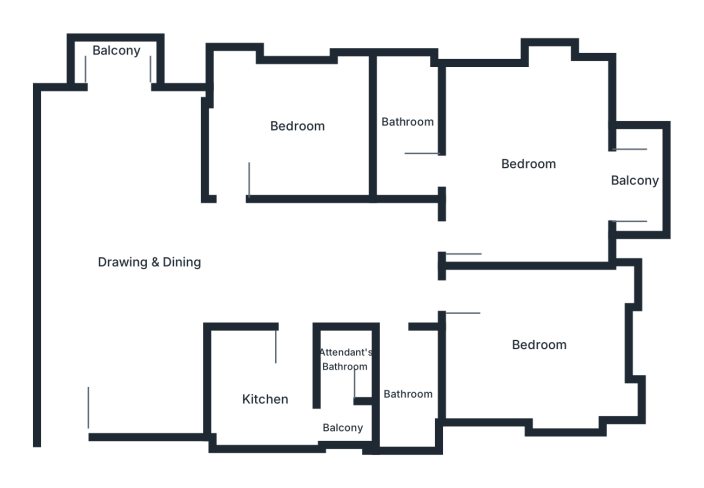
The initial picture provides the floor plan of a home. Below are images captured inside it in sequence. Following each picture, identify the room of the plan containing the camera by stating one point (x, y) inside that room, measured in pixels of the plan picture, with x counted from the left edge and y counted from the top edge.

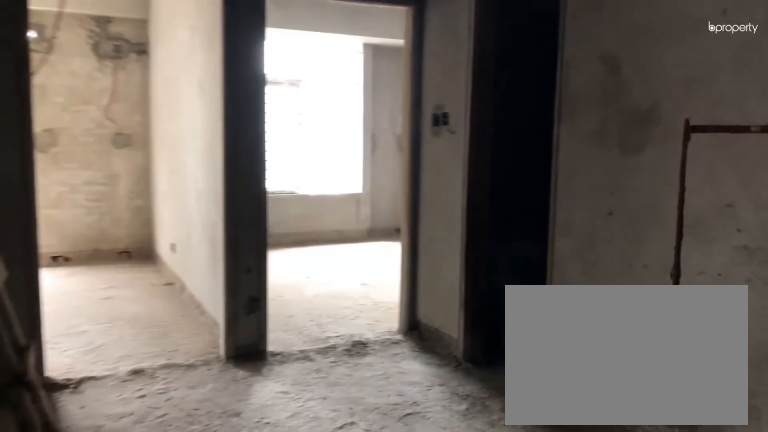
(321, 260)
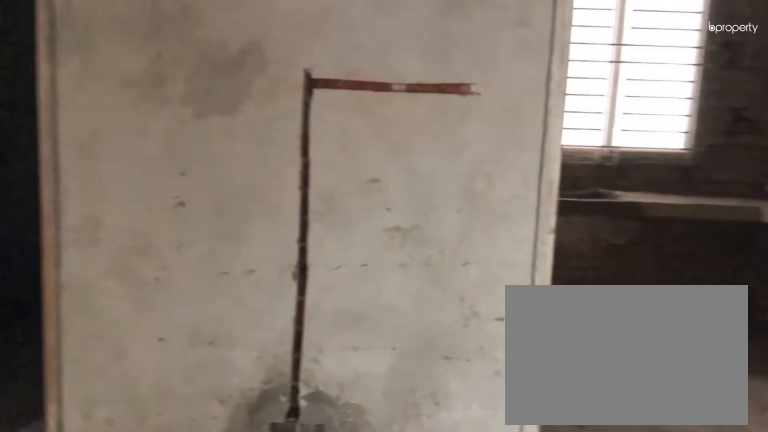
(321, 260)
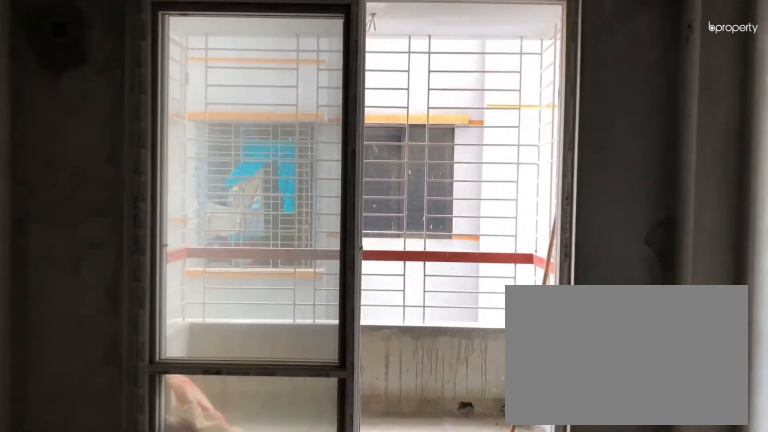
(112, 114)
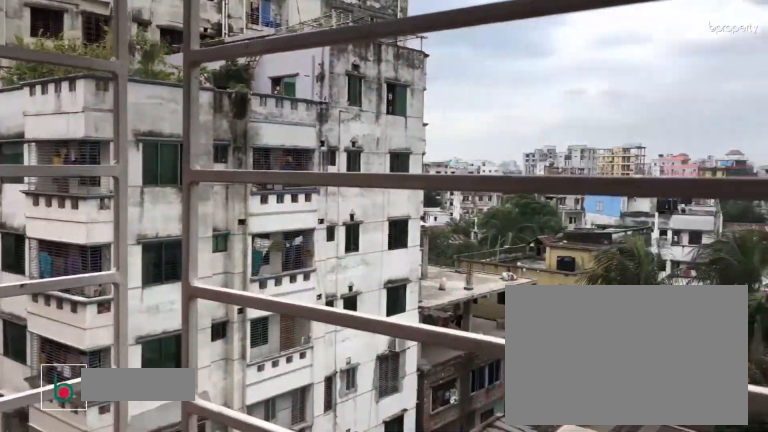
(631, 177)
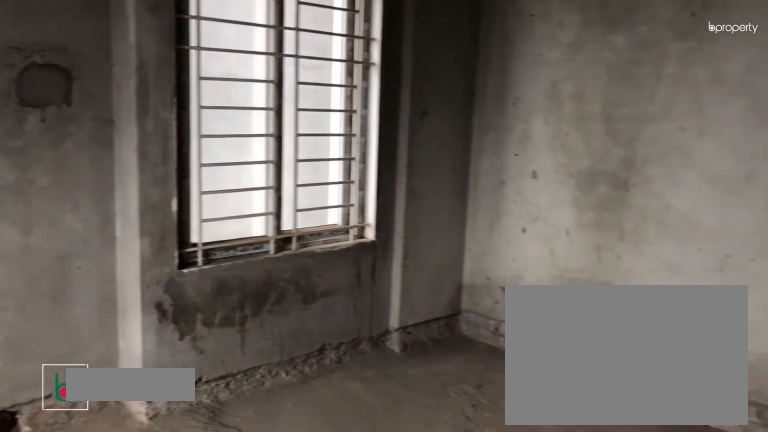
(542, 356)
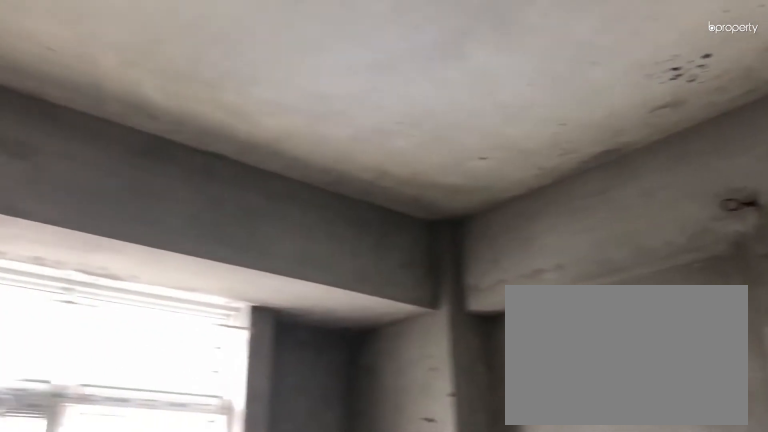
(542, 356)
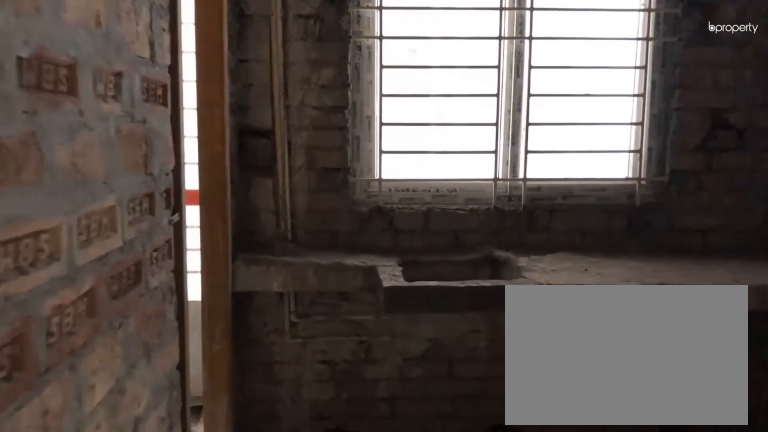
(265, 386)
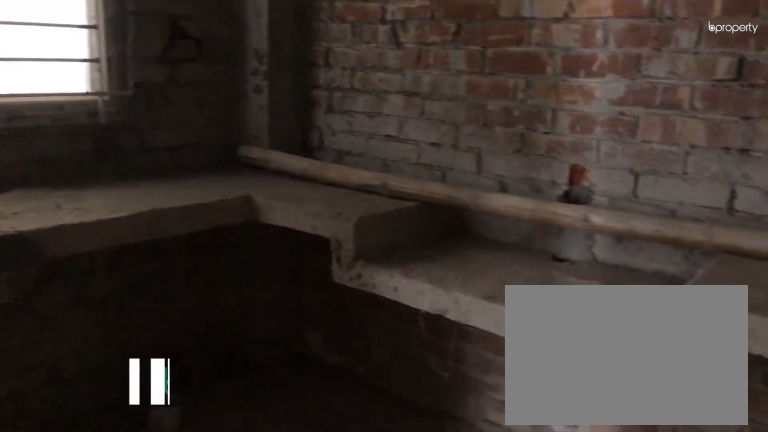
(265, 386)
